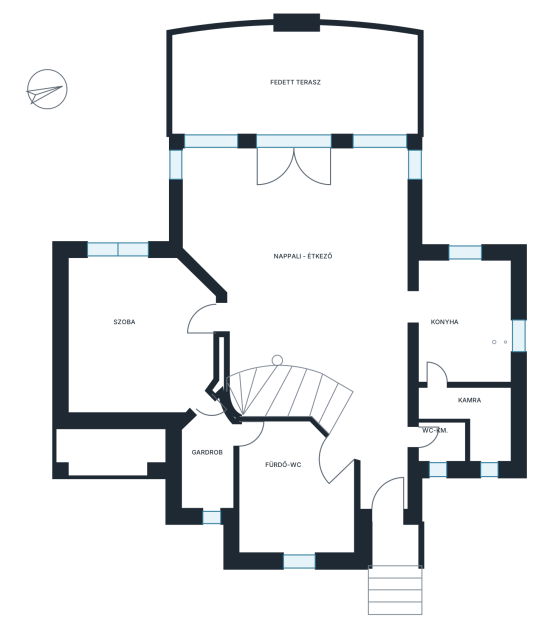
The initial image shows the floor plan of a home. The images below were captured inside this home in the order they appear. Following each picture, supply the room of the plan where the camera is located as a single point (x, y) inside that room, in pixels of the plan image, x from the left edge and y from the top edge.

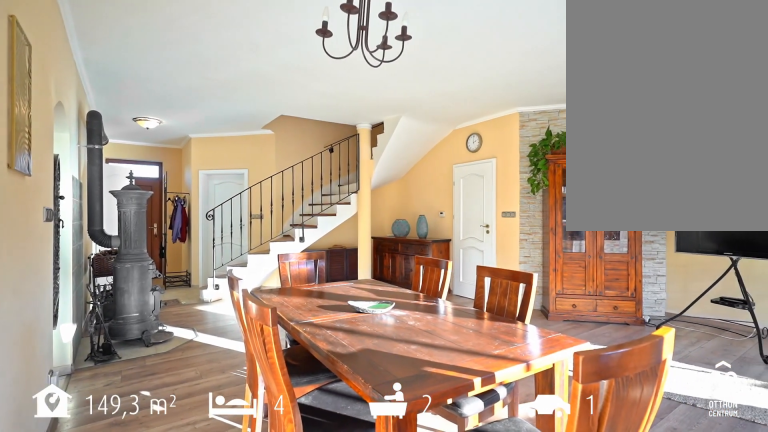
(298, 281)
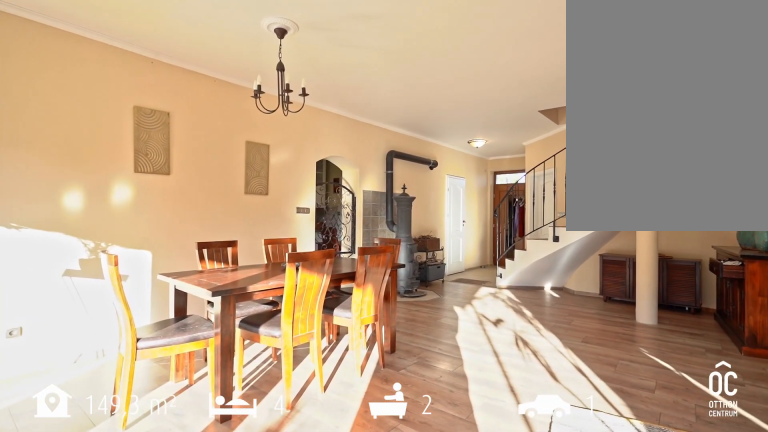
(298, 281)
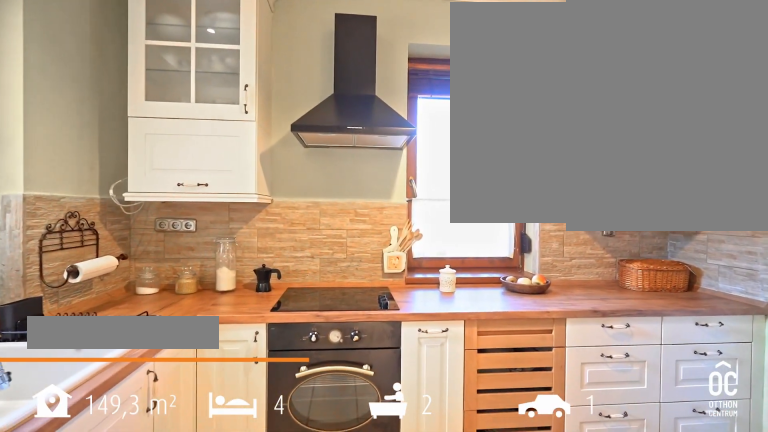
(467, 329)
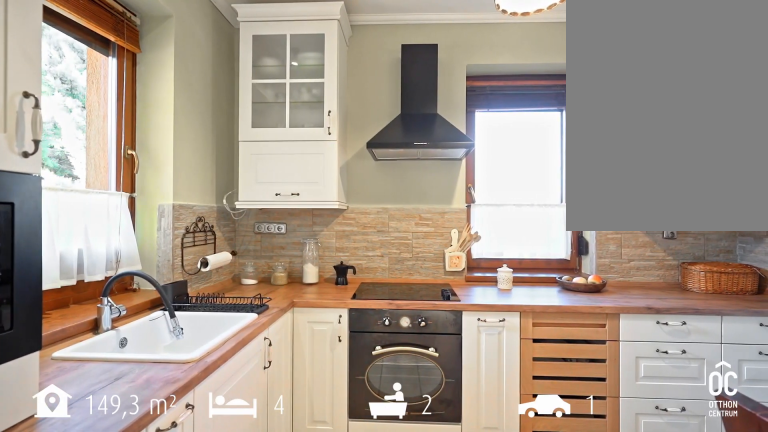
(467, 329)
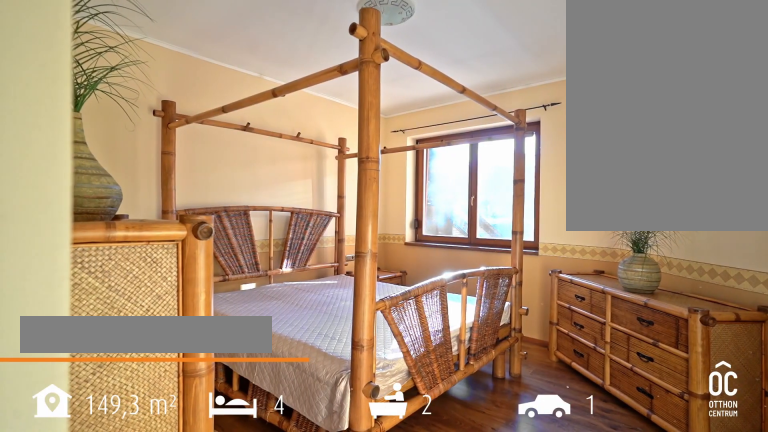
(130, 340)
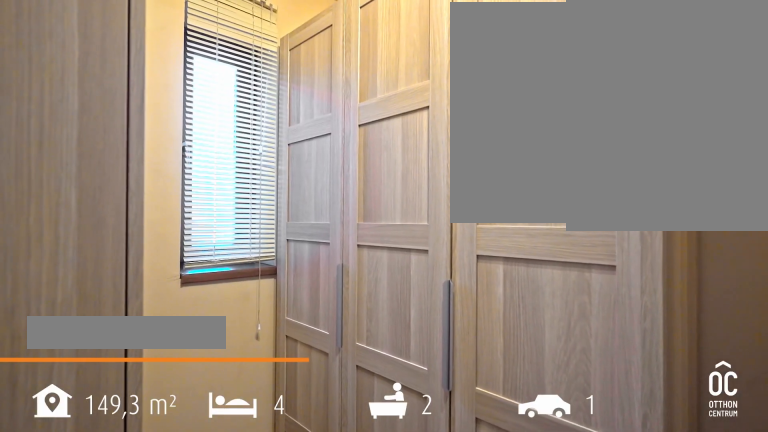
(210, 455)
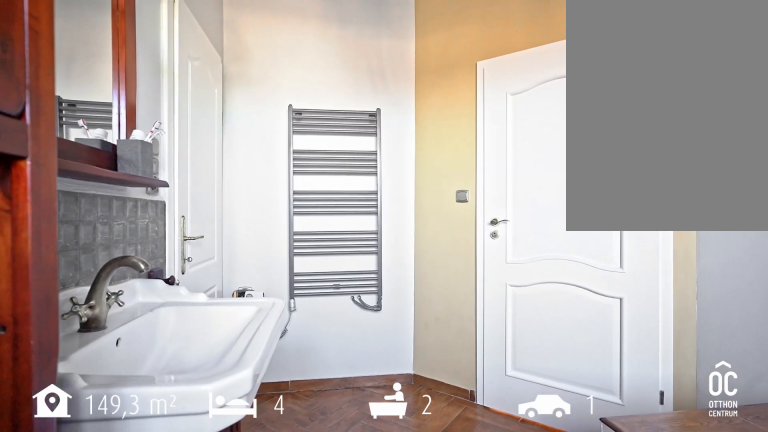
(291, 485)
